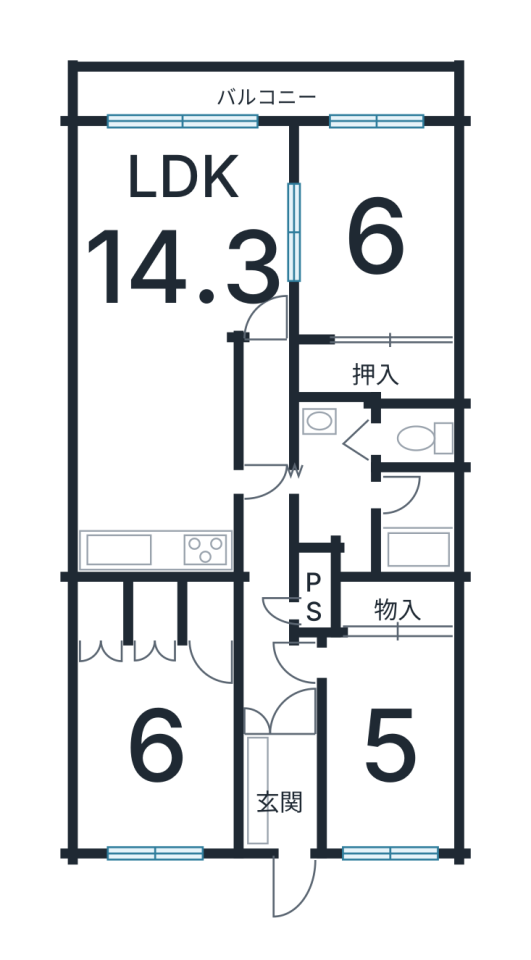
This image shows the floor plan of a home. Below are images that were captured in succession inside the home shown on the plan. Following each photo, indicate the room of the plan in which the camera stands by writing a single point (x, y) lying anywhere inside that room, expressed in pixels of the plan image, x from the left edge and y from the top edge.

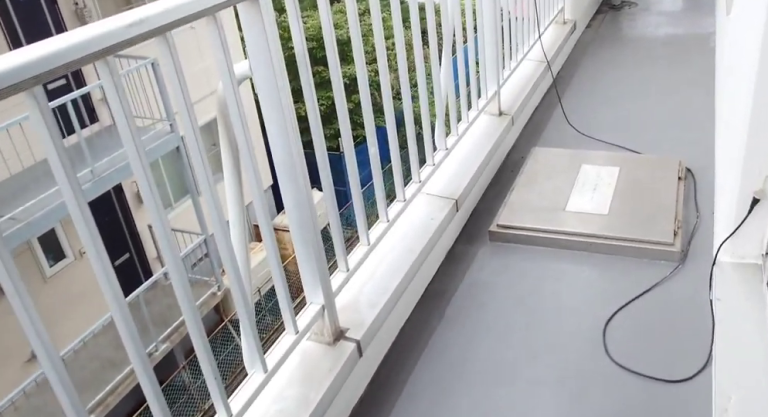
(265, 95)
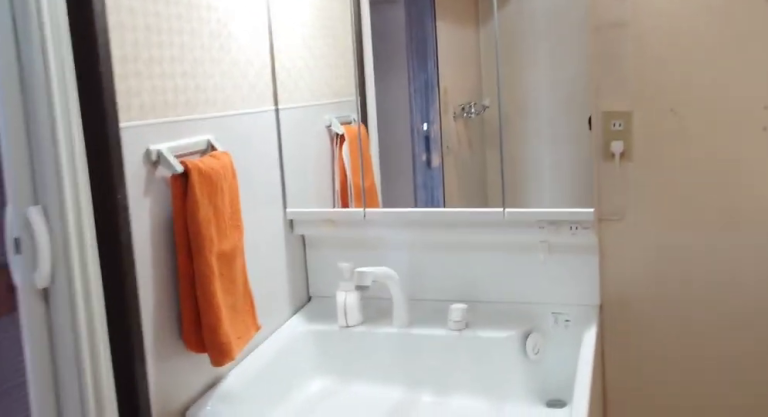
(318, 485)
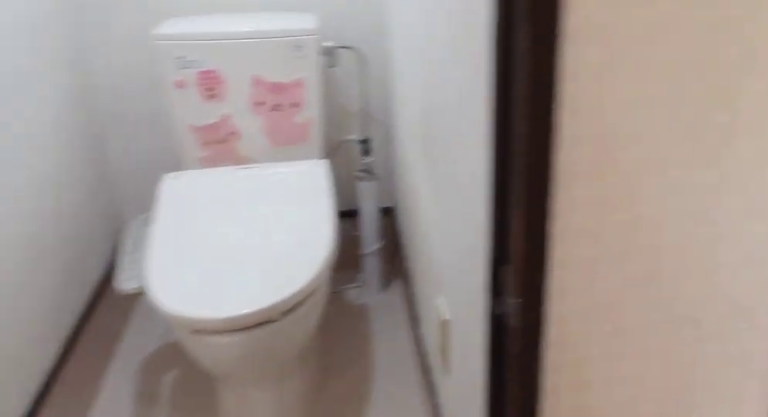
(414, 429)
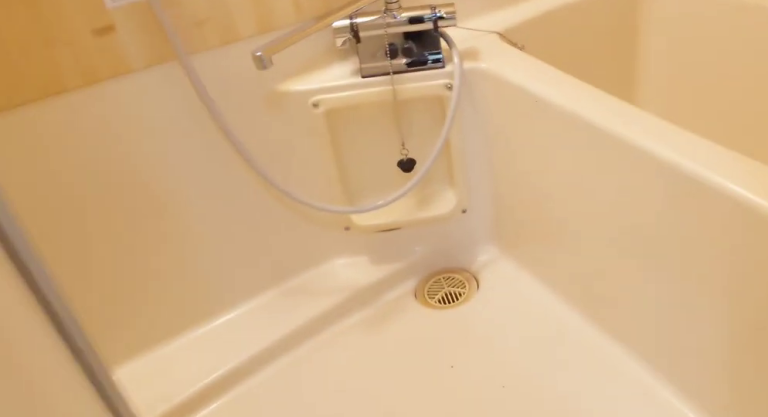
(408, 525)
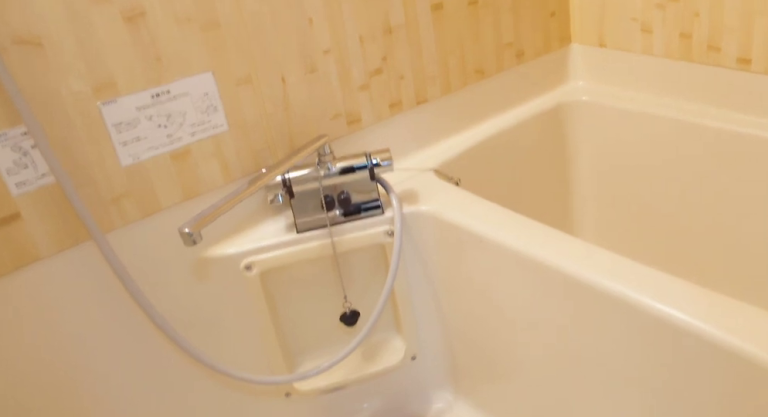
(408, 525)
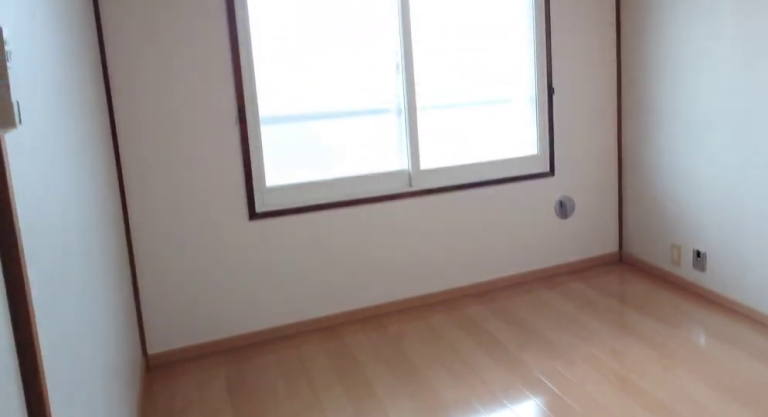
(158, 742)
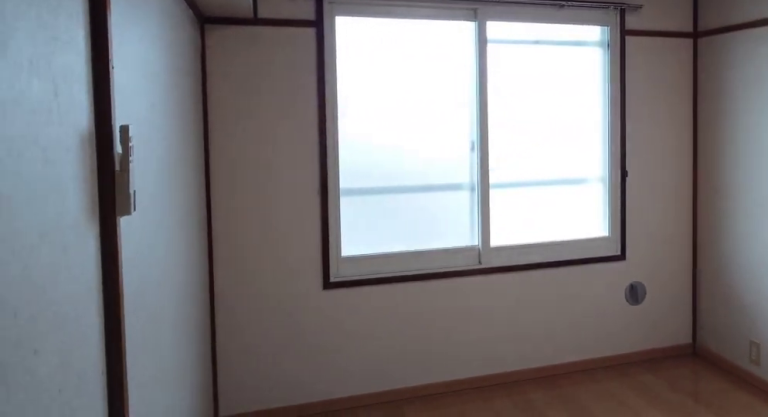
(158, 742)
